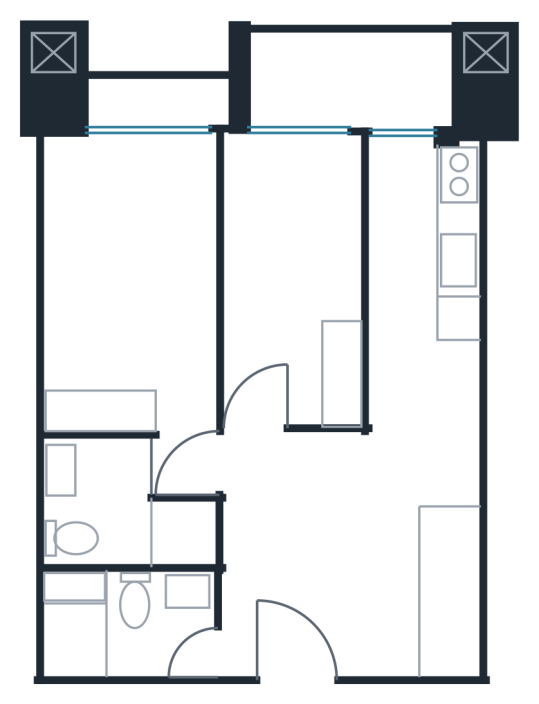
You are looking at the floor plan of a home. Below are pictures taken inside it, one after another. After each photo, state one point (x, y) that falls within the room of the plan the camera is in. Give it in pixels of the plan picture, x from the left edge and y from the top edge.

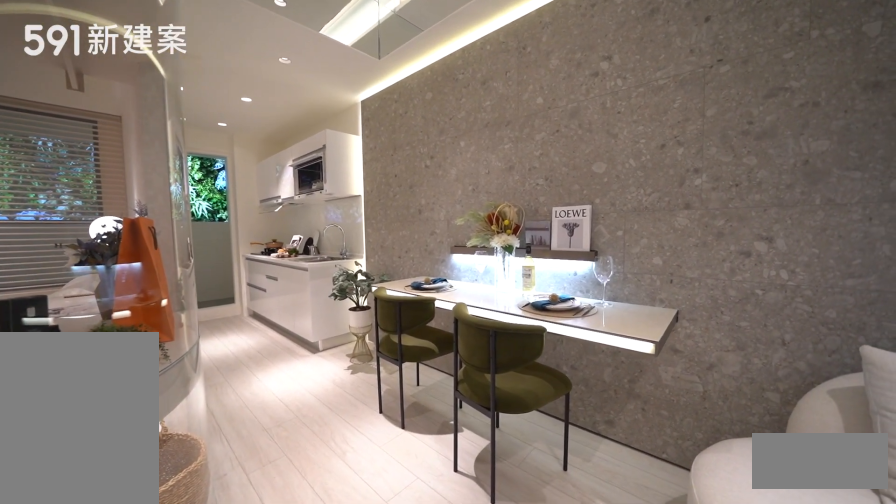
(425, 422)
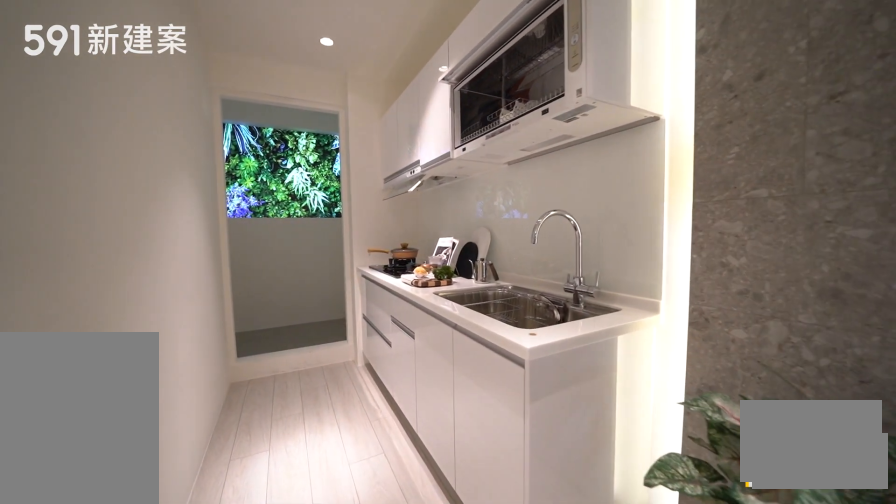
(421, 233)
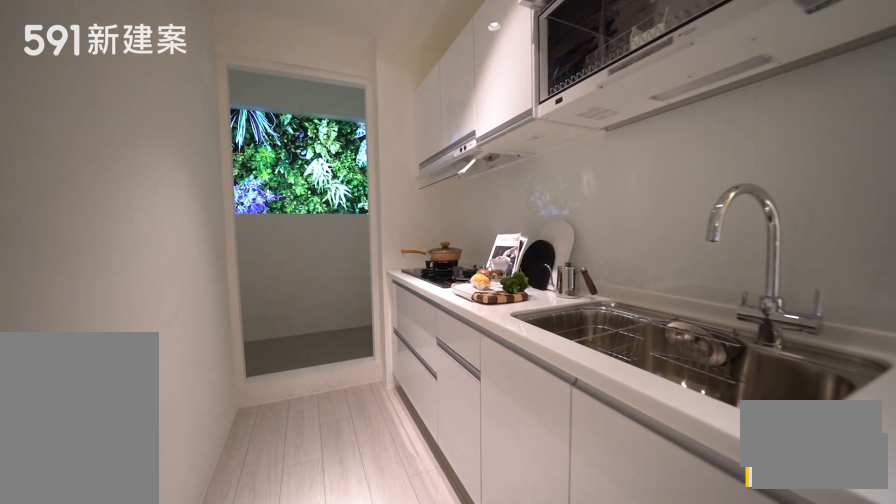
(421, 233)
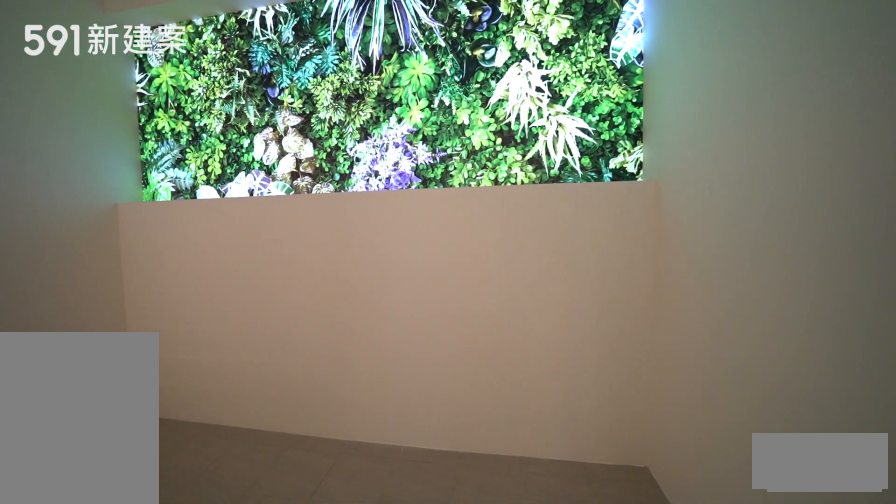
(348, 78)
